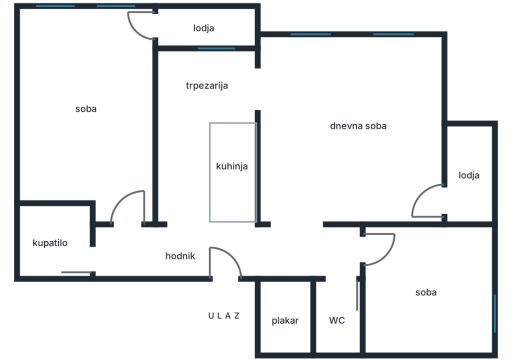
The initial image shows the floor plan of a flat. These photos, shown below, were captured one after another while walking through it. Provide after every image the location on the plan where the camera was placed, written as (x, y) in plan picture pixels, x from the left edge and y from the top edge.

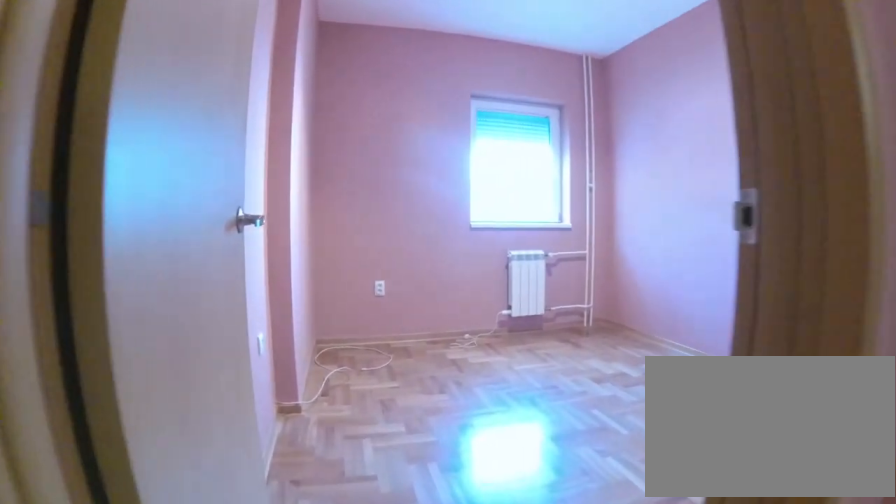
(313, 250)
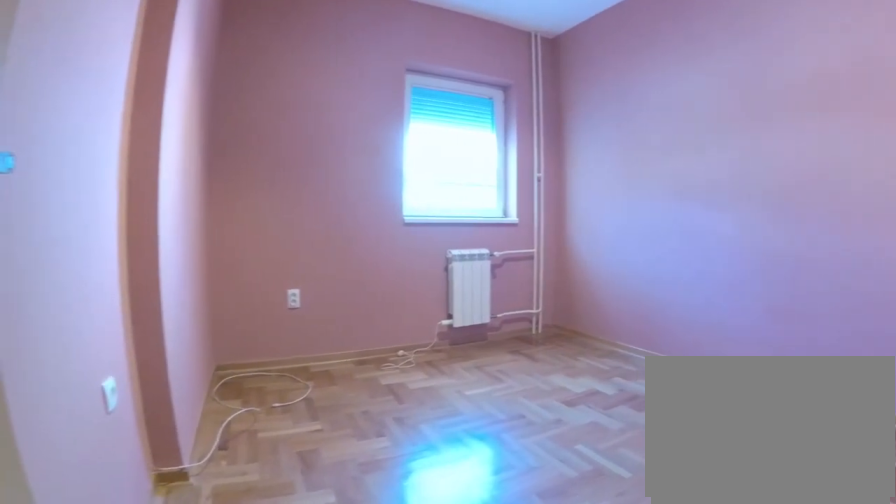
(353, 250)
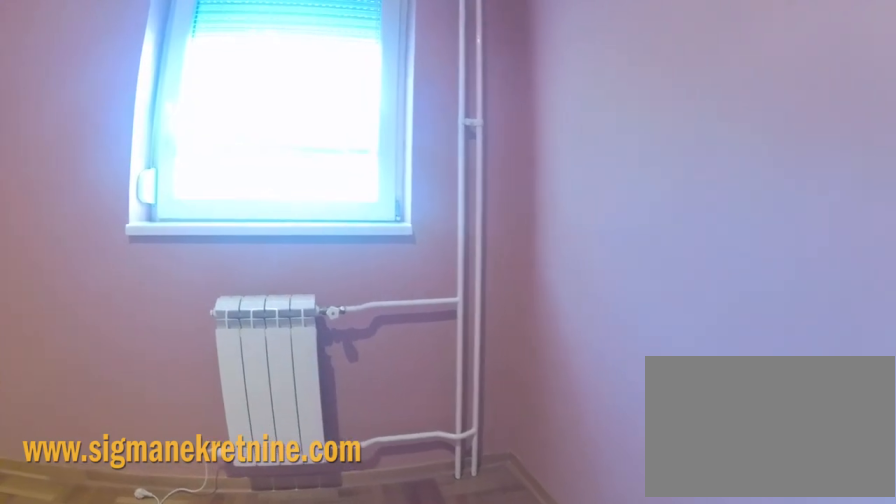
(423, 324)
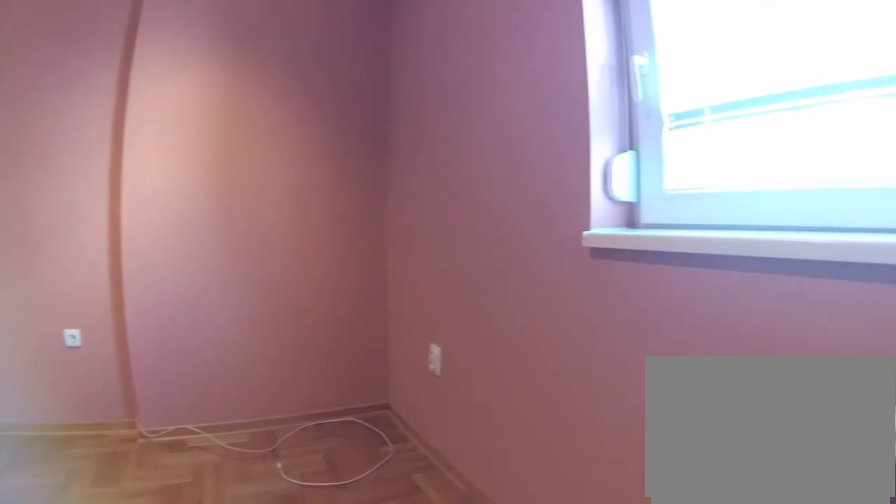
(461, 339)
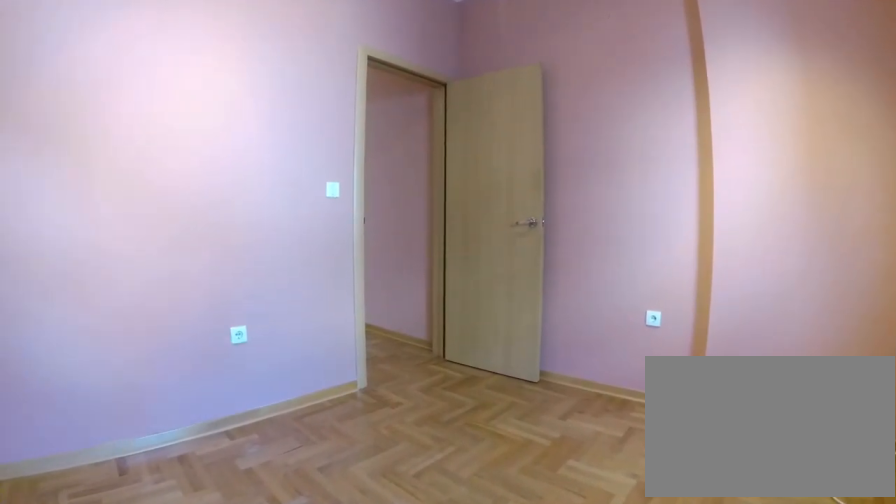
(459, 320)
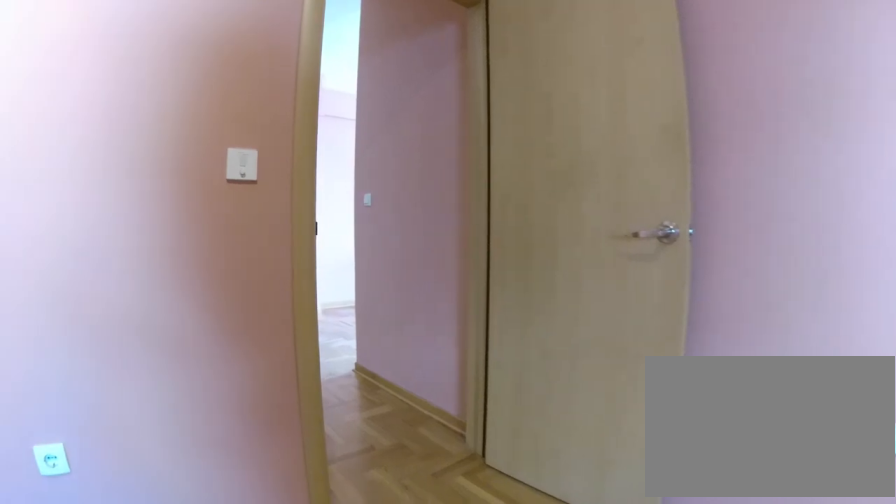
(404, 278)
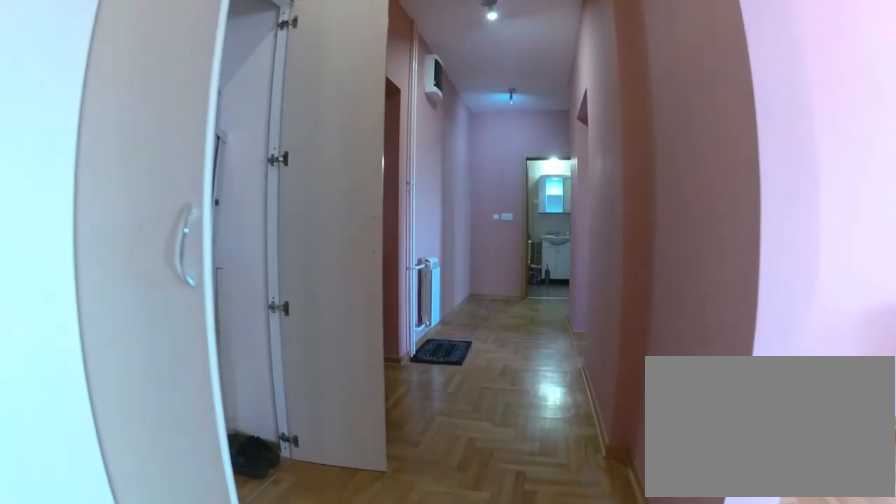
(315, 251)
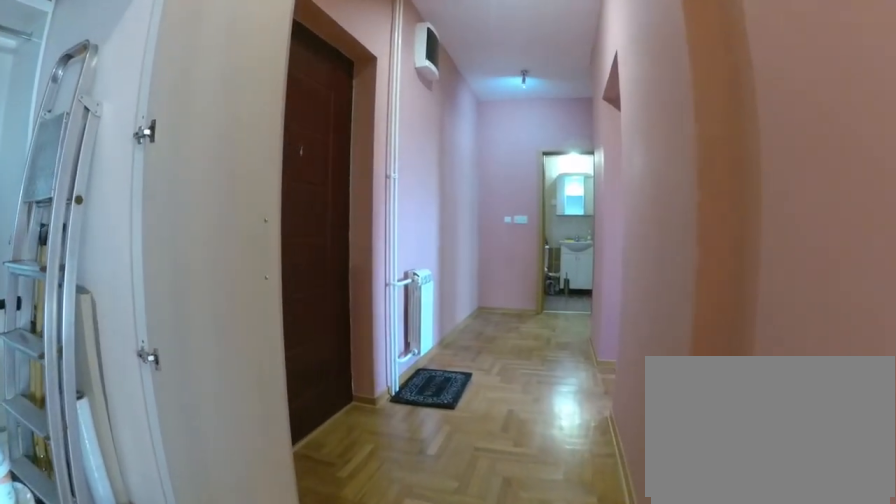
(299, 250)
